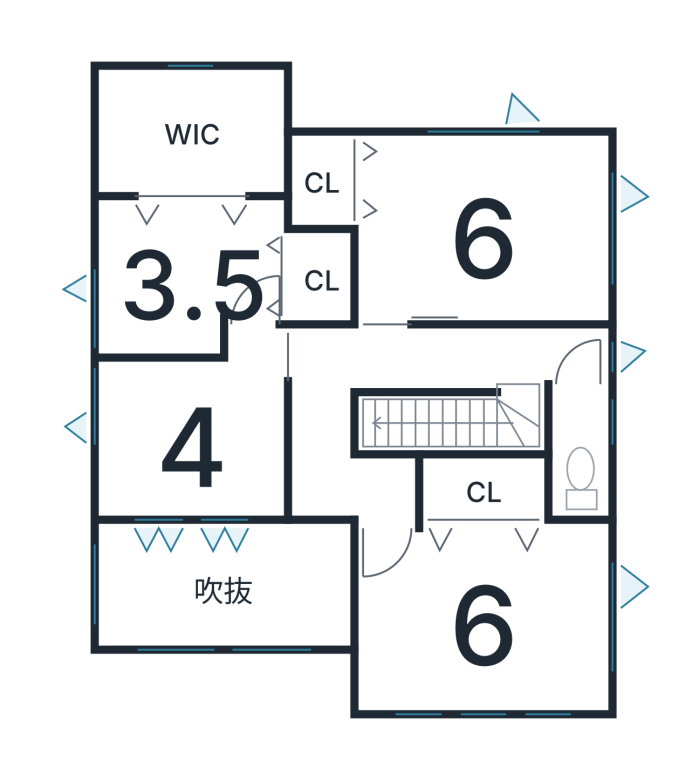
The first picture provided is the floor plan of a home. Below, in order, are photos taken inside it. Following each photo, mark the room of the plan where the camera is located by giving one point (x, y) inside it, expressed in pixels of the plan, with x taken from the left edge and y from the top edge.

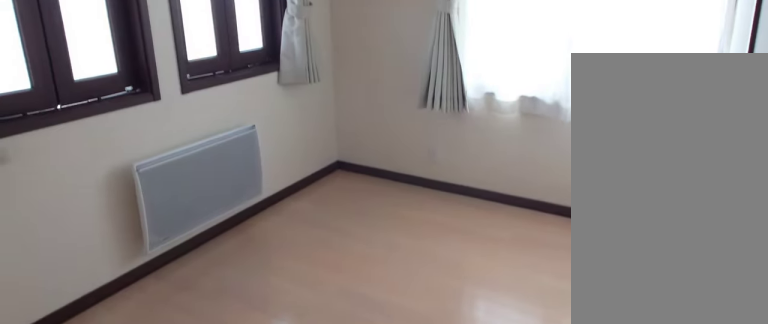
(183, 439)
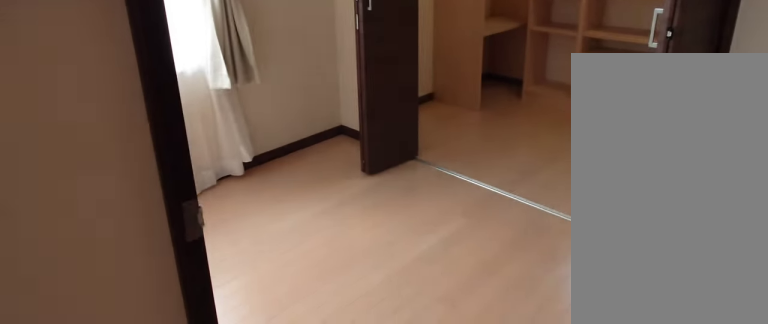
(185, 286)
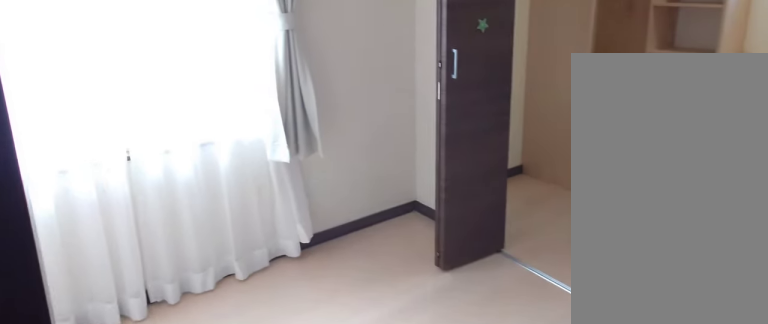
(185, 286)
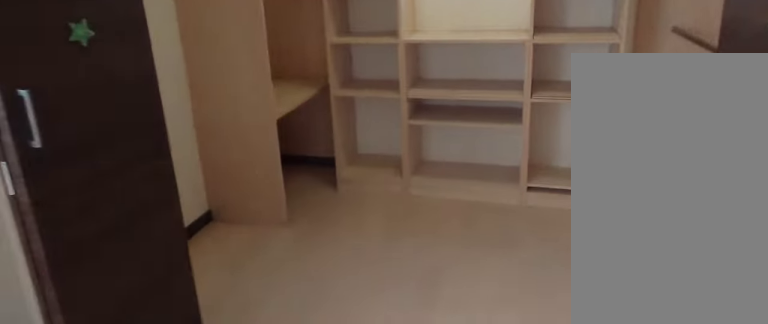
(178, 122)
